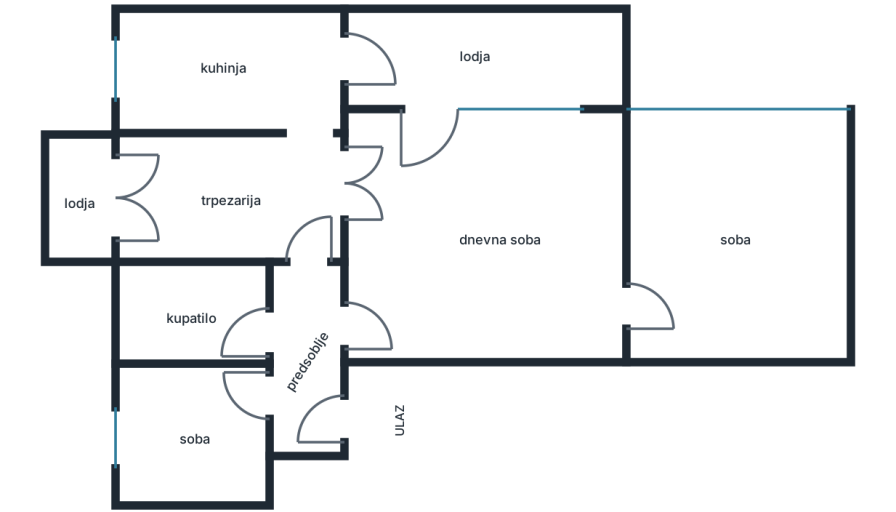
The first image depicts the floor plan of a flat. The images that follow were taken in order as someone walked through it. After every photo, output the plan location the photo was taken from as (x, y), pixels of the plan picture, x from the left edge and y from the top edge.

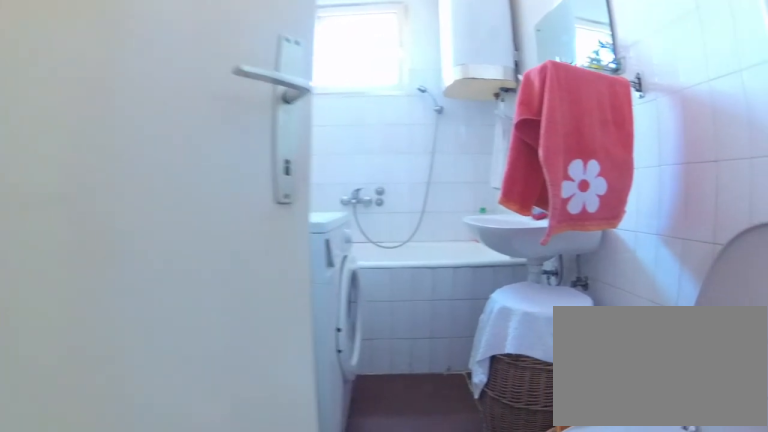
(294, 305)
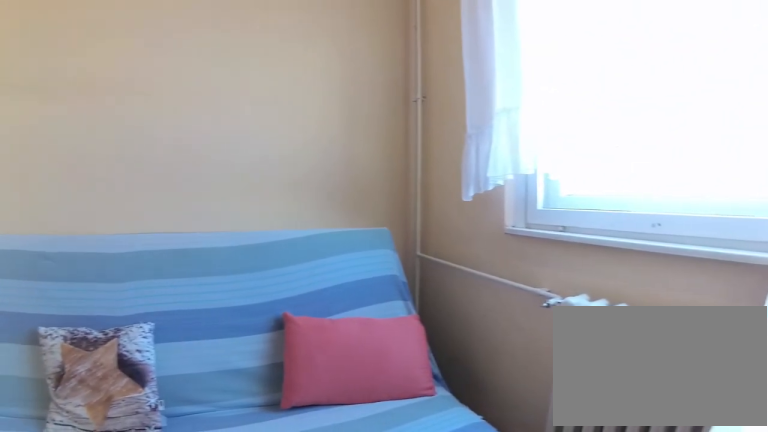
(184, 399)
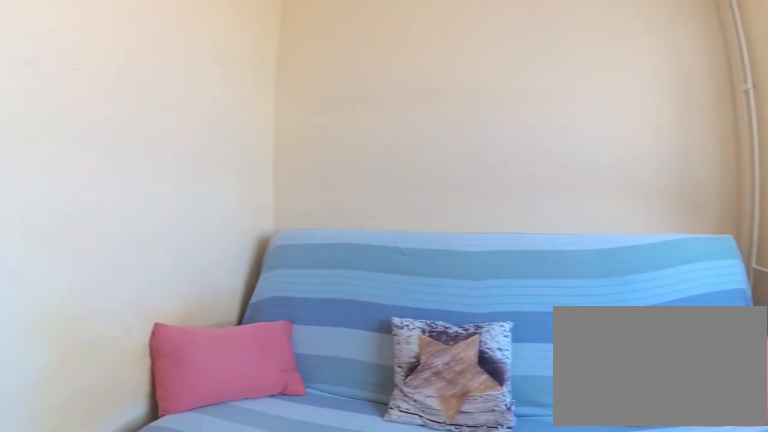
(171, 394)
